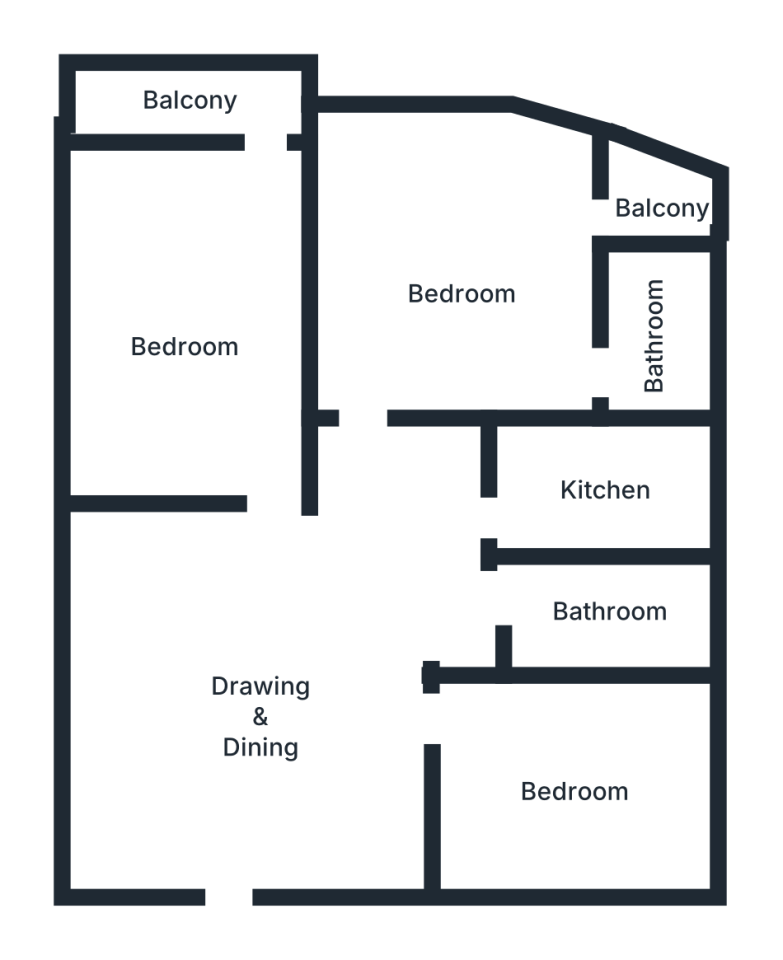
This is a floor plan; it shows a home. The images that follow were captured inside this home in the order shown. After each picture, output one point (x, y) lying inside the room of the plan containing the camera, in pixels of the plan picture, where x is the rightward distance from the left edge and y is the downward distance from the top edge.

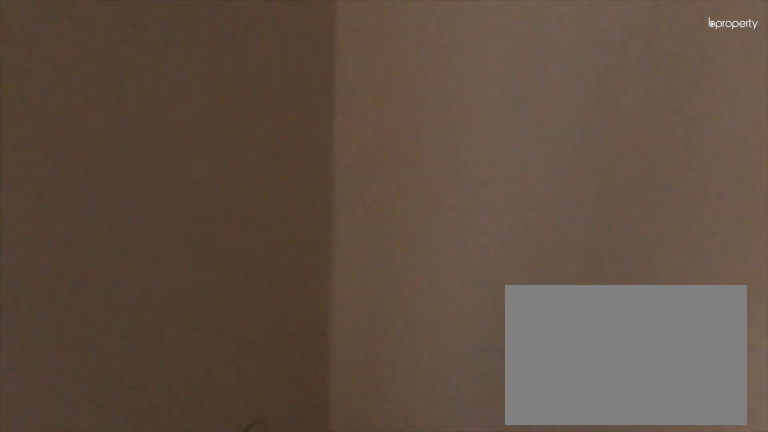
(272, 704)
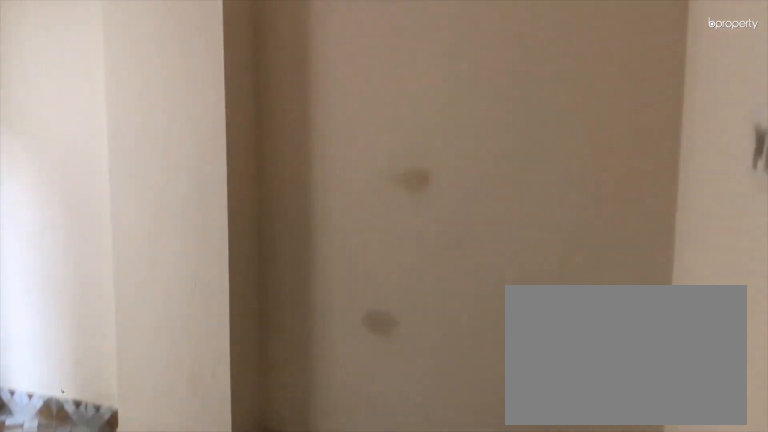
(578, 791)
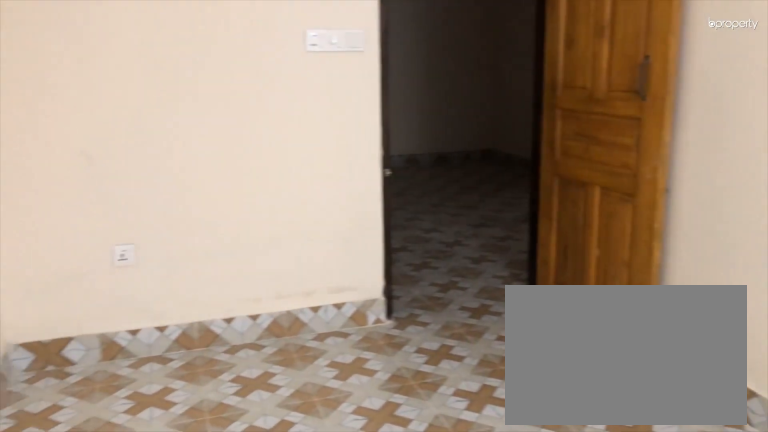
(579, 791)
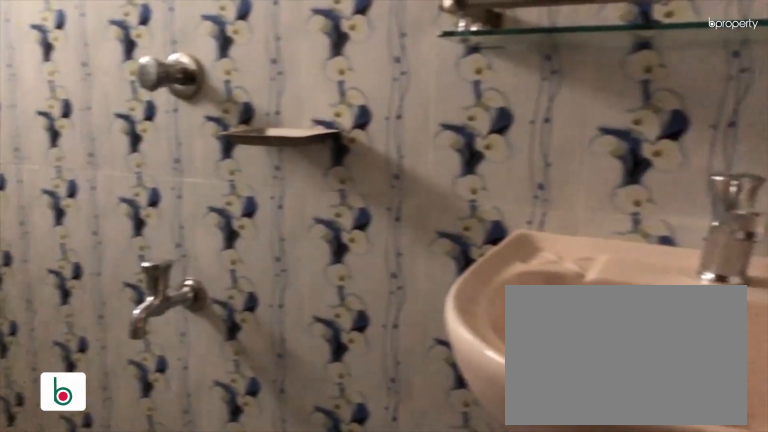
(607, 616)
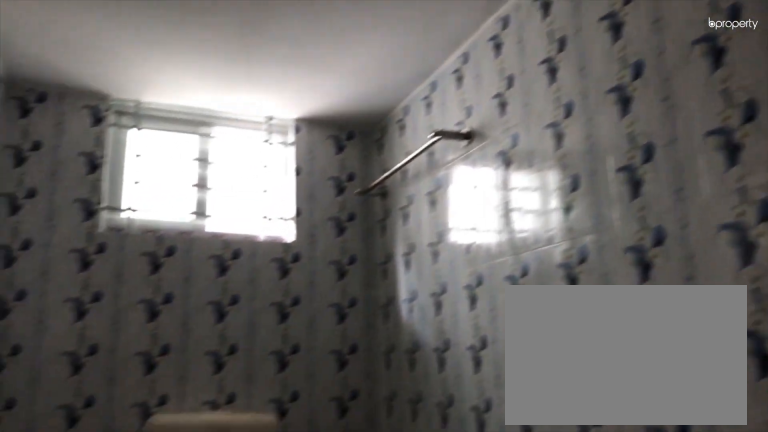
(607, 616)
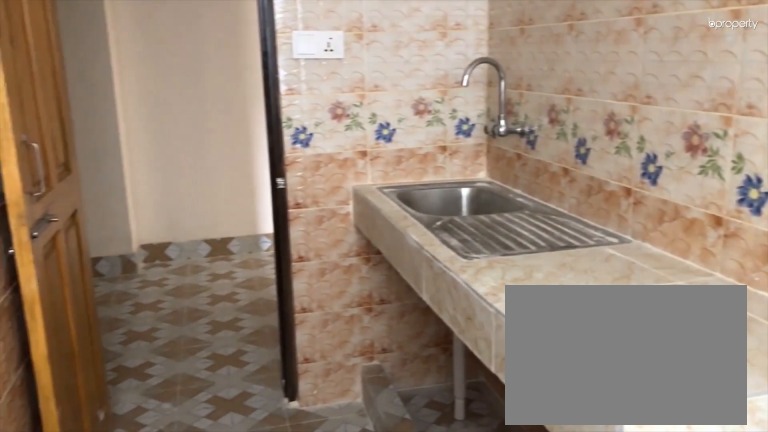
(605, 491)
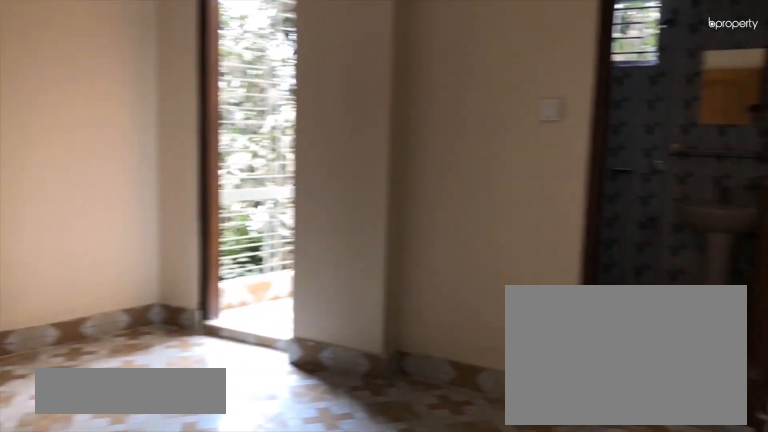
(471, 290)
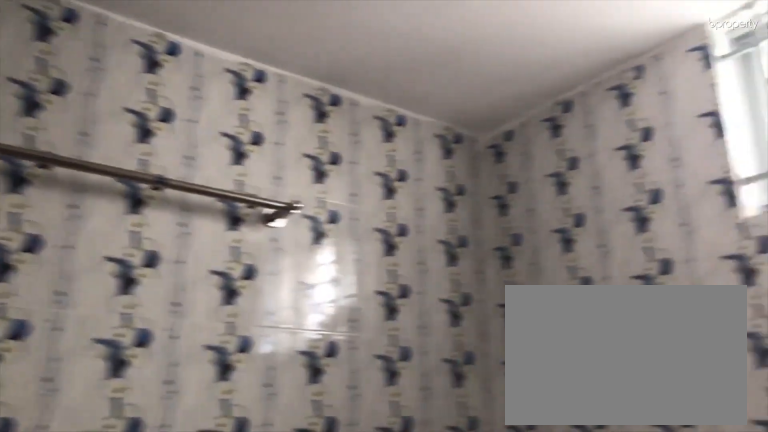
(651, 320)
